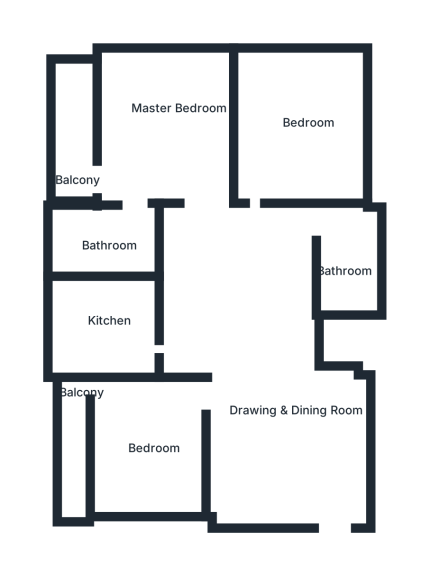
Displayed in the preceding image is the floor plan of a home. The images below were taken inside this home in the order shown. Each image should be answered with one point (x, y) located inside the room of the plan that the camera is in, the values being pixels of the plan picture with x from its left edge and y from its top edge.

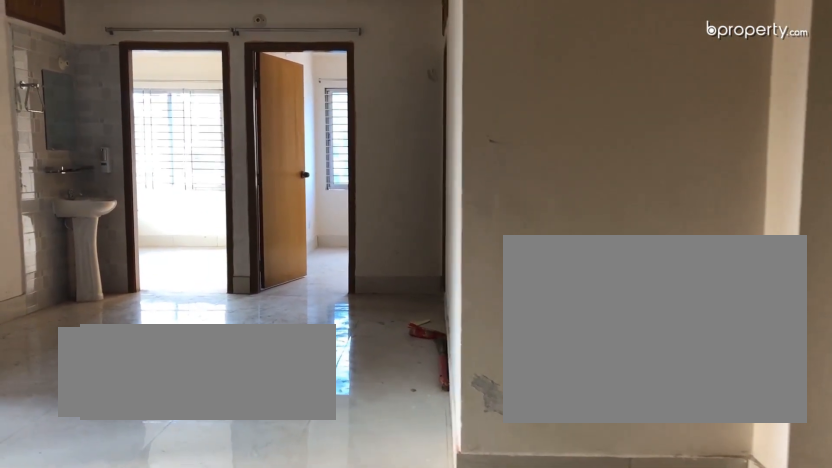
(287, 435)
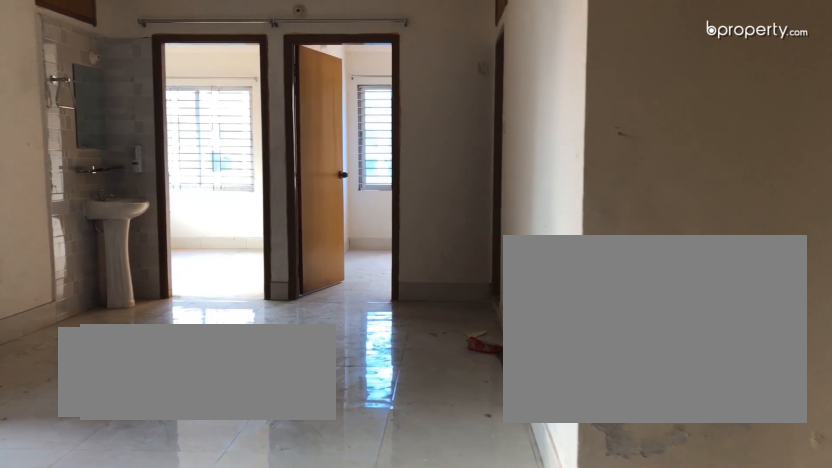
(287, 435)
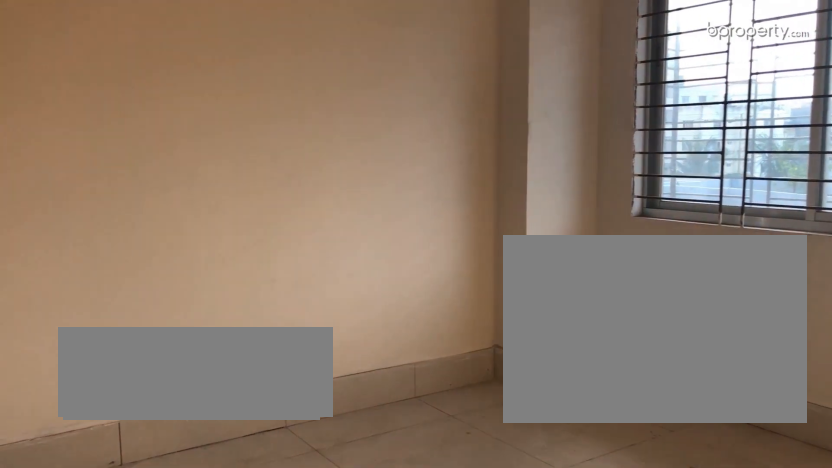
(158, 444)
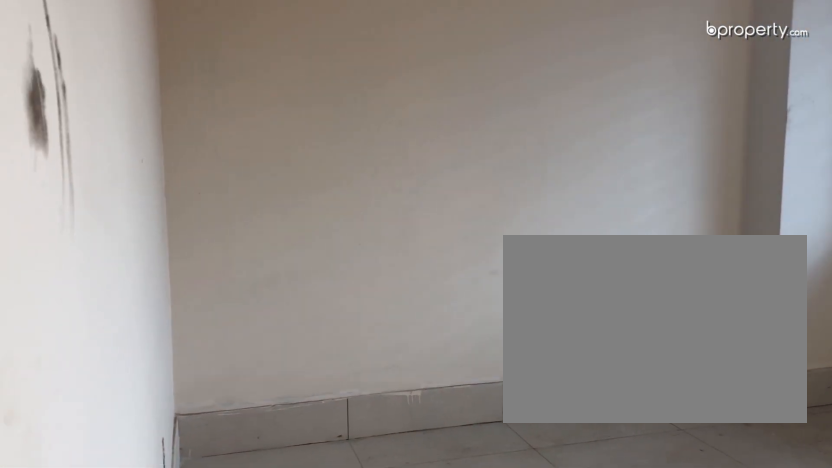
(158, 444)
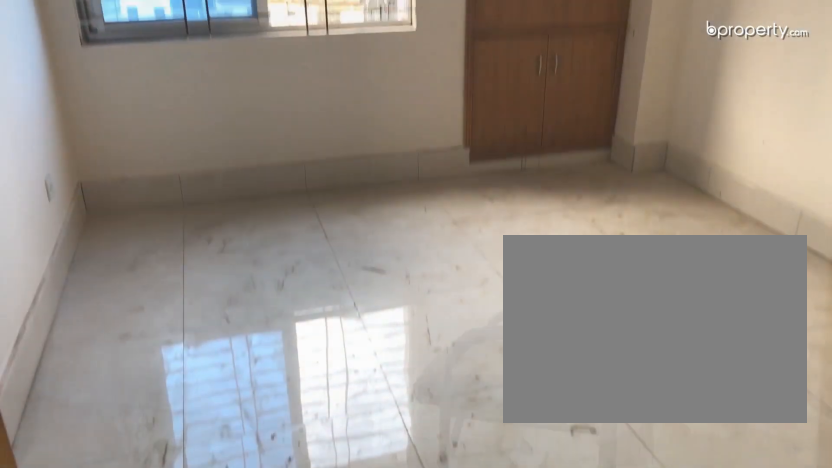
(299, 130)
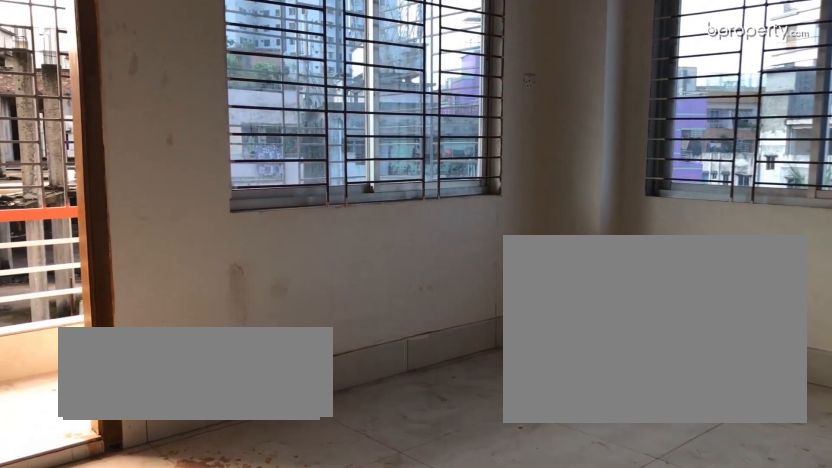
(163, 133)
